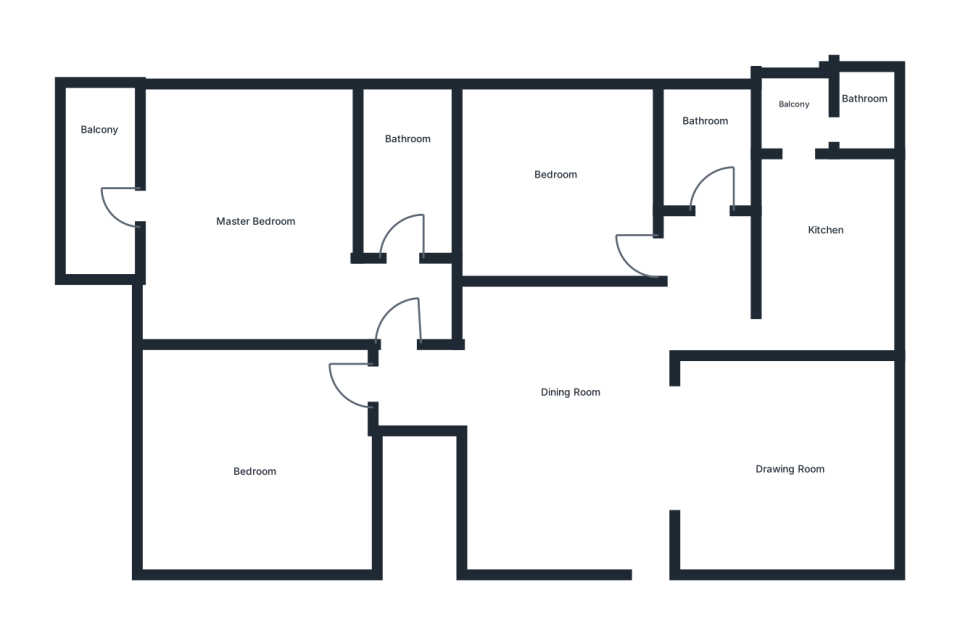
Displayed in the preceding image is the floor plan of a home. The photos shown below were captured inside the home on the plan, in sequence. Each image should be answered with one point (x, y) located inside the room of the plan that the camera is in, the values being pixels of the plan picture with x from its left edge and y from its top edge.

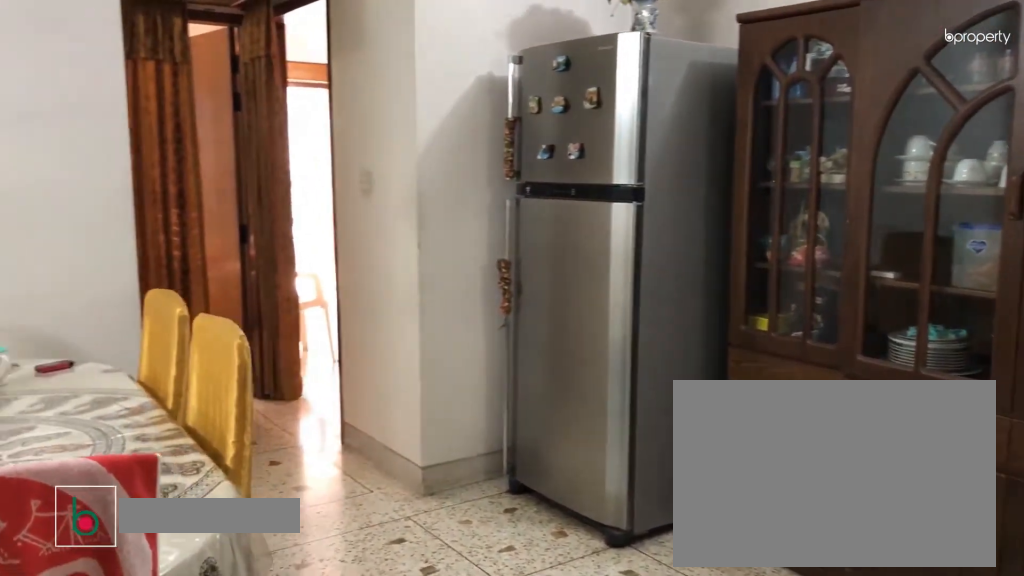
(617, 448)
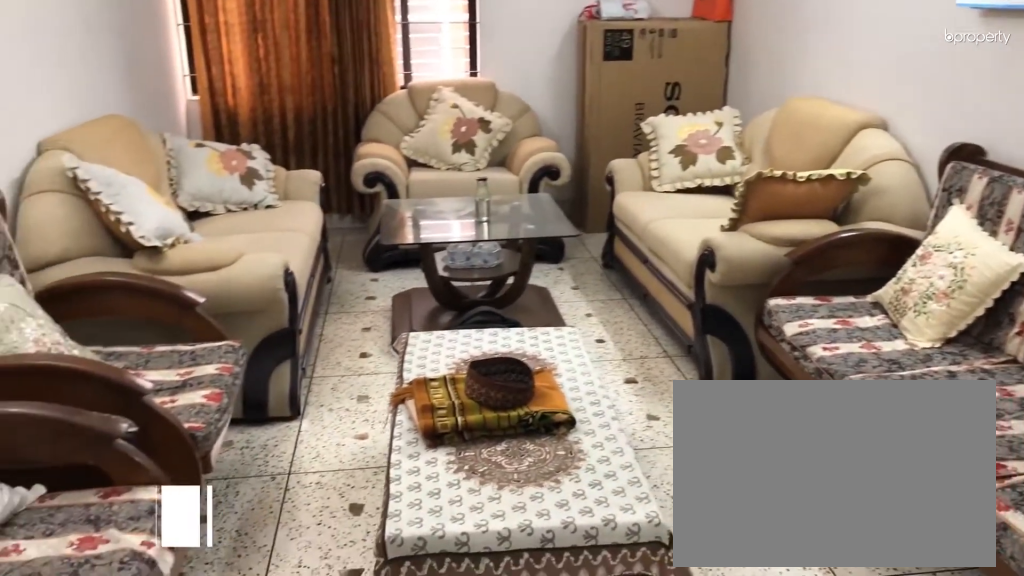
(786, 464)
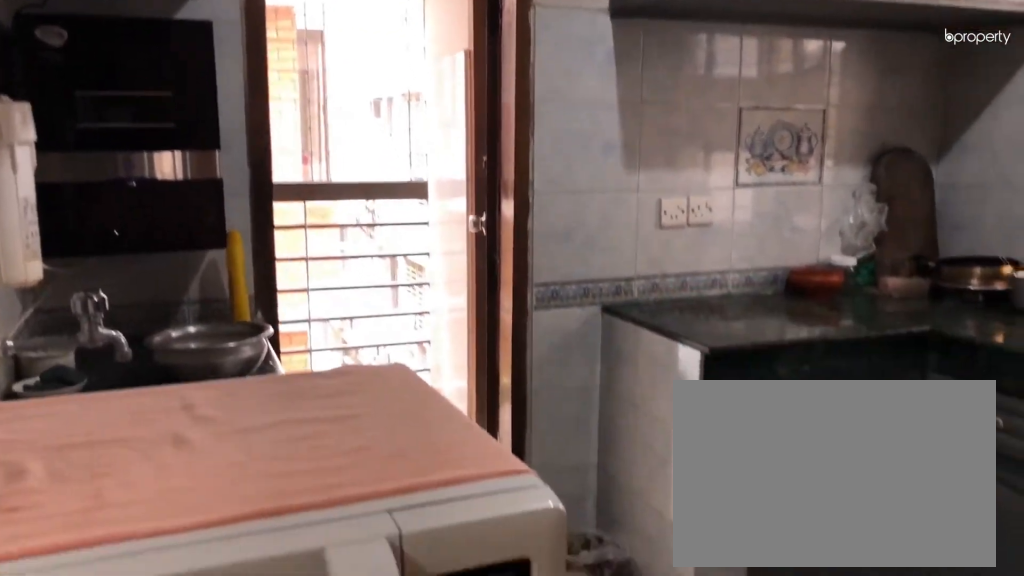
(839, 246)
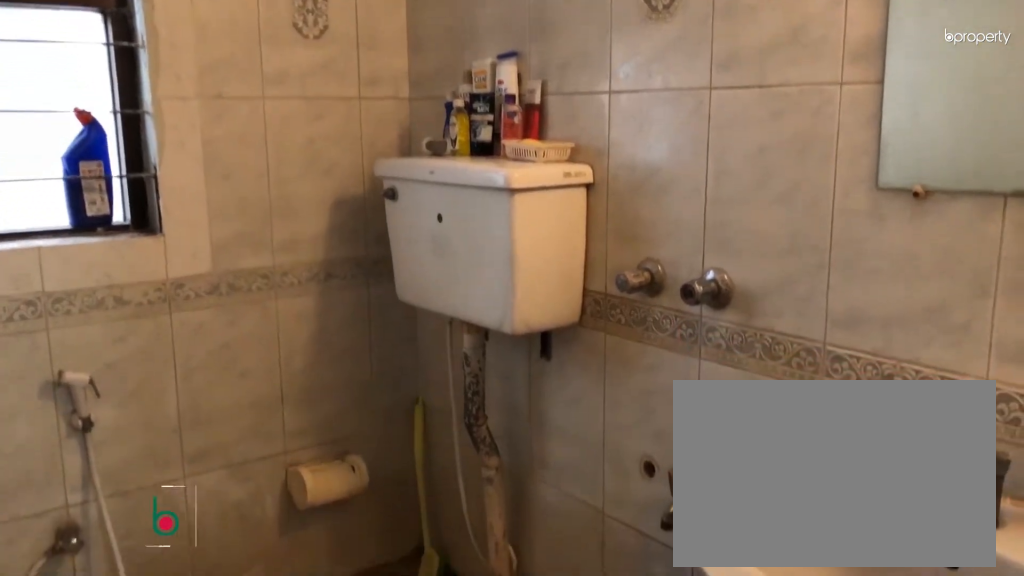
(701, 156)
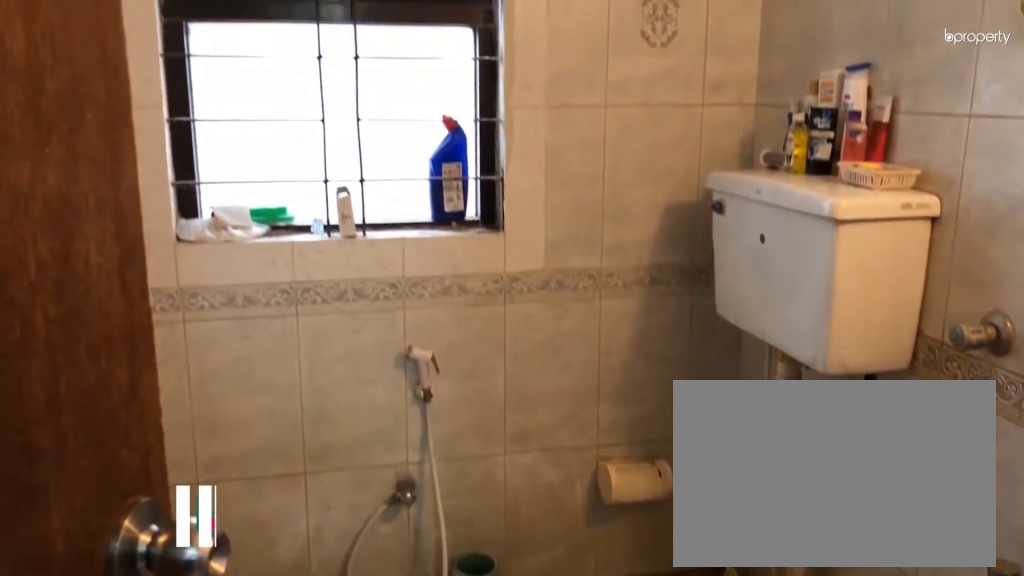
(701, 156)
